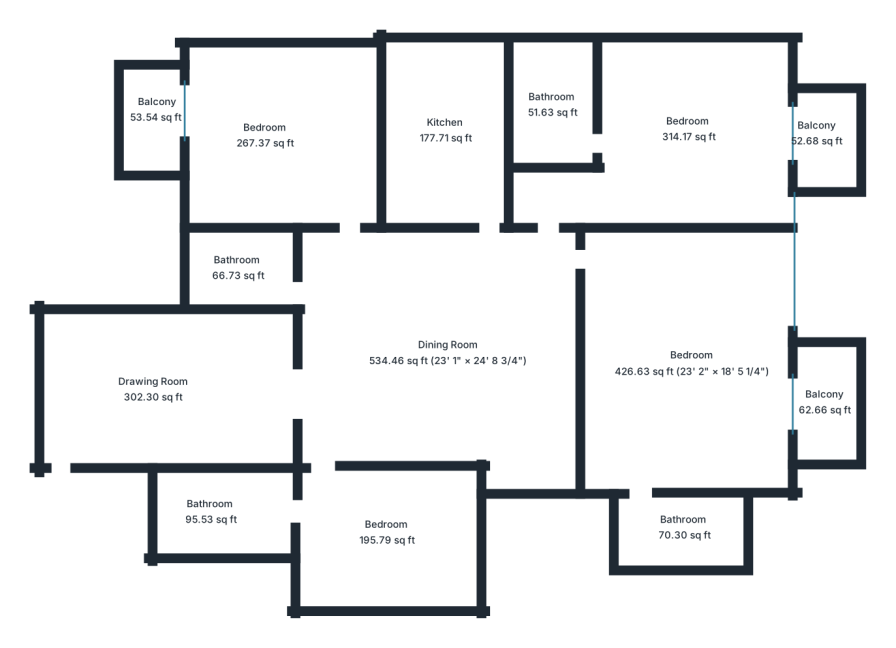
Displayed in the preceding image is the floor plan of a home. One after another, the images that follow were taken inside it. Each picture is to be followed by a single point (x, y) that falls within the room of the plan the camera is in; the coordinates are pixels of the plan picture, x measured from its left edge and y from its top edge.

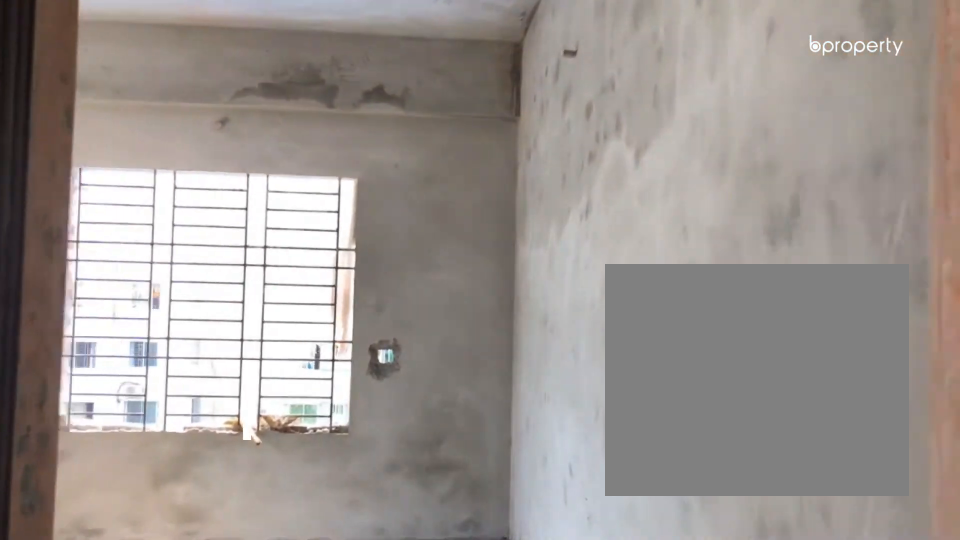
(264, 134)
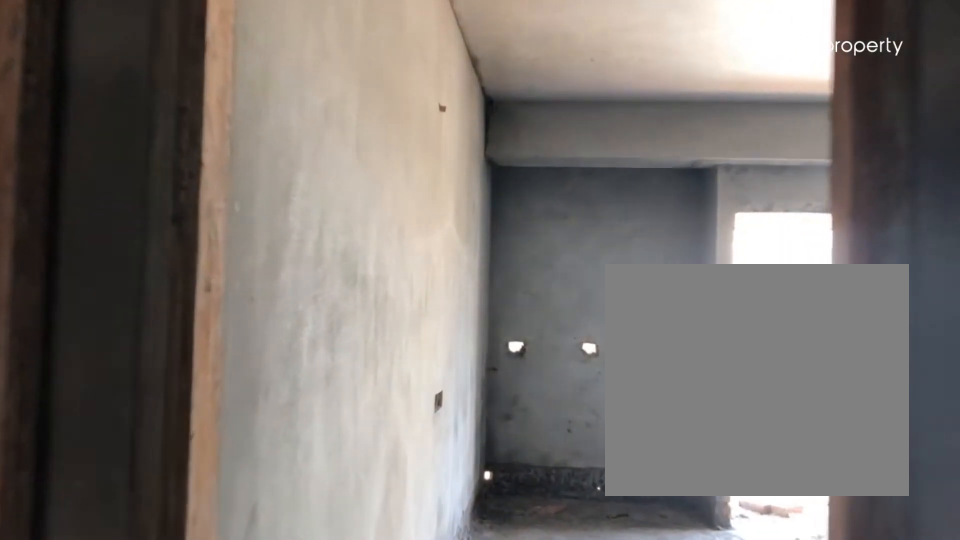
(693, 362)
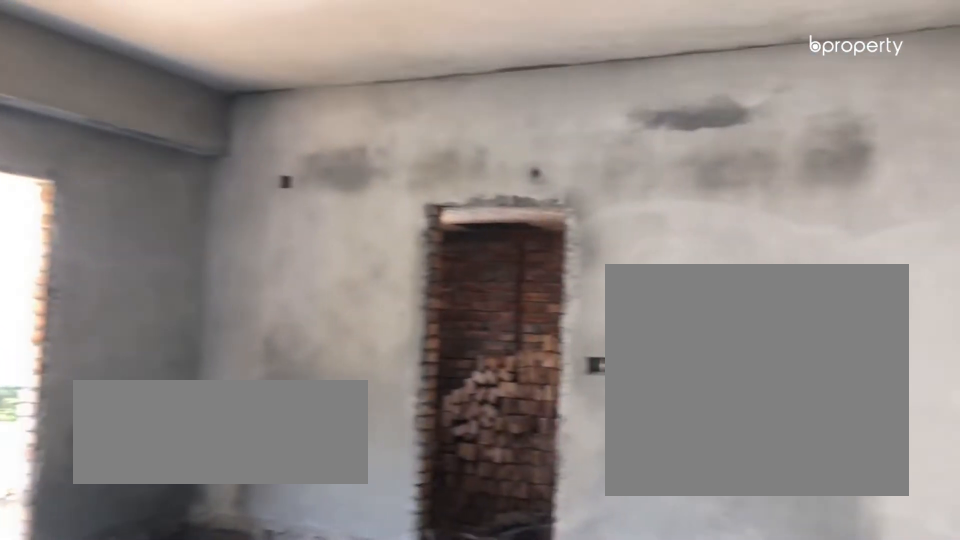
(693, 362)
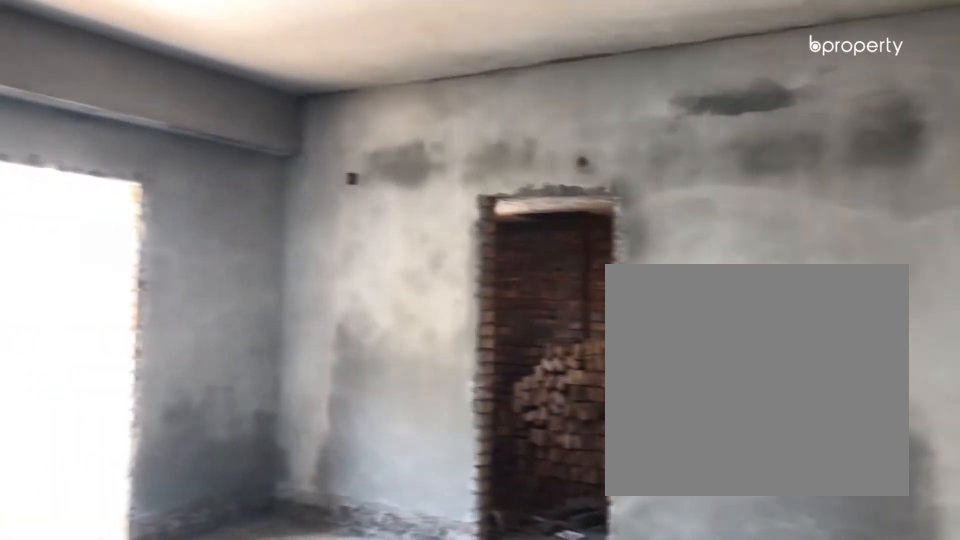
(693, 362)
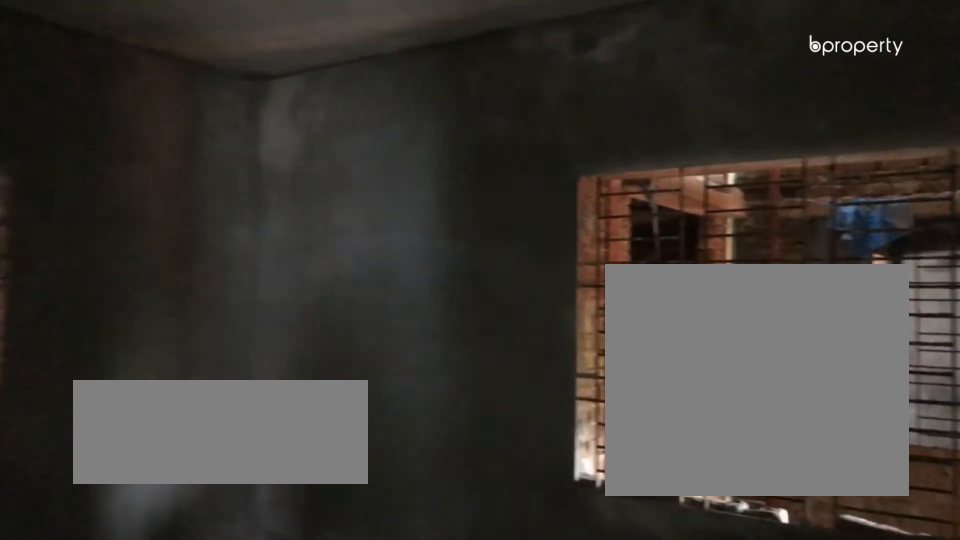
(383, 534)
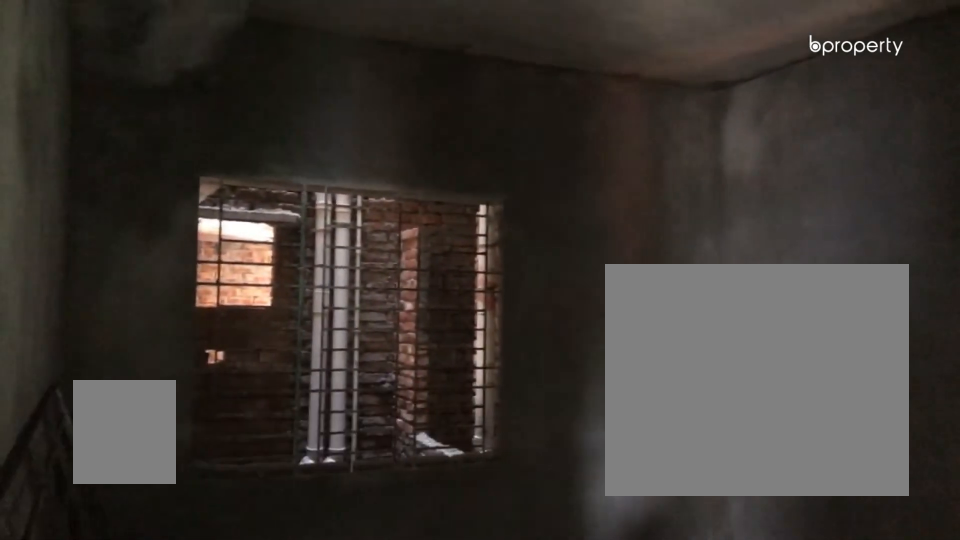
(383, 534)
